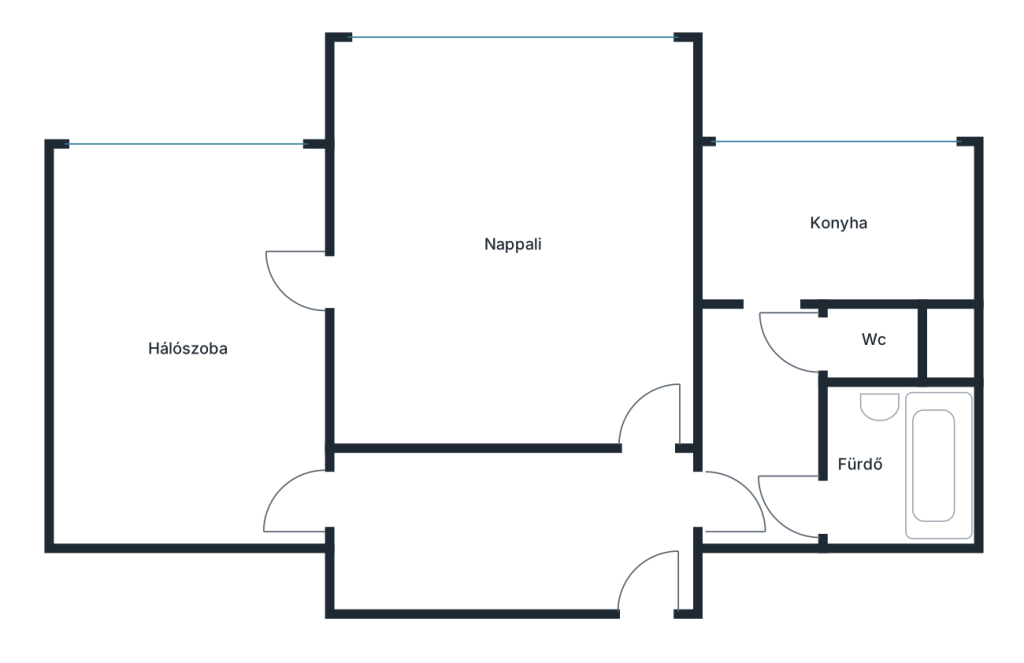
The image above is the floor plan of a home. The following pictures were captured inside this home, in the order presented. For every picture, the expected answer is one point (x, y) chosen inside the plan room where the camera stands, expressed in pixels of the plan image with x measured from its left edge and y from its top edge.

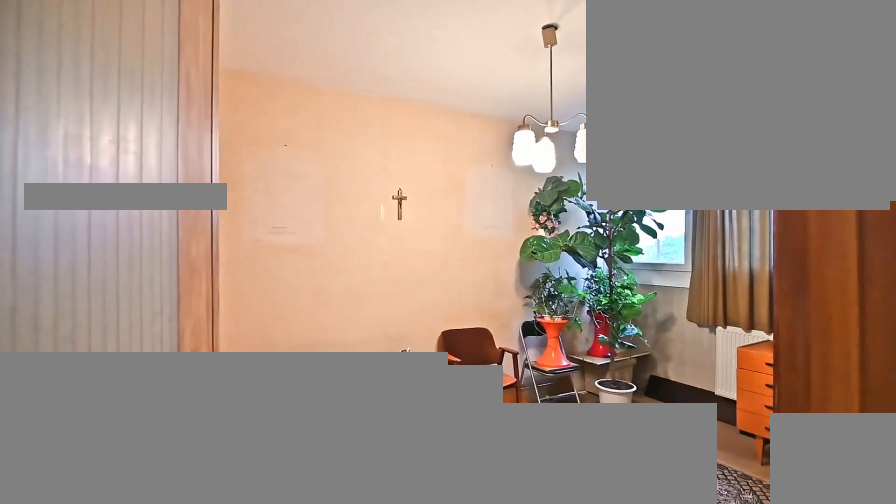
(190, 354)
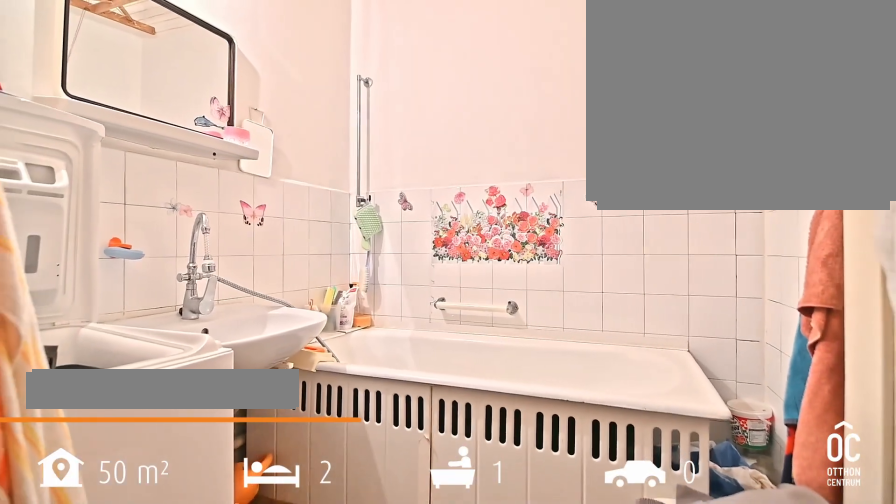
(894, 469)
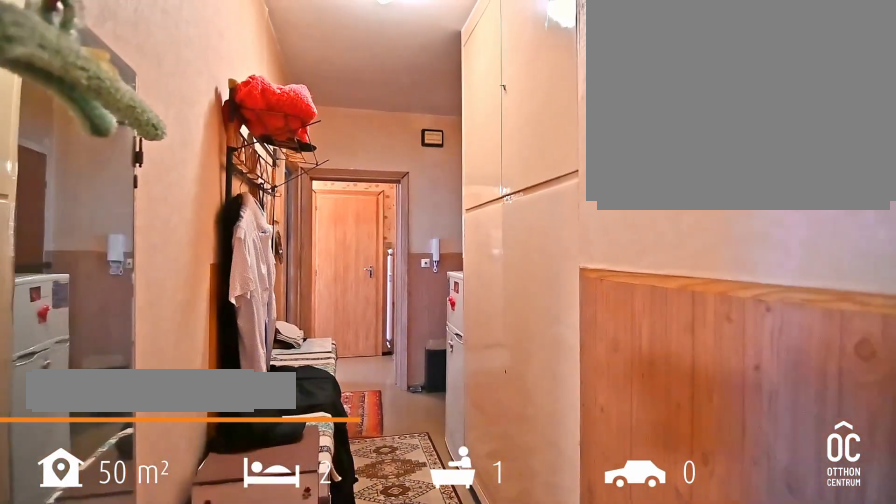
(525, 524)
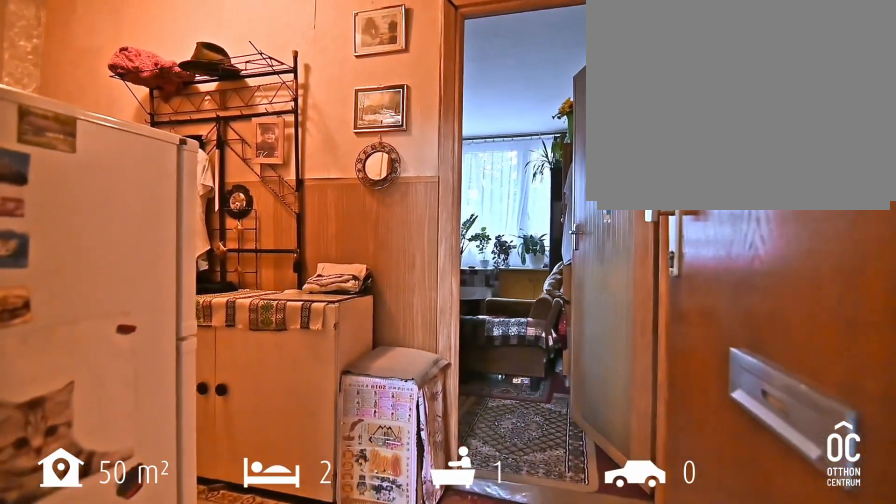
(526, 524)
